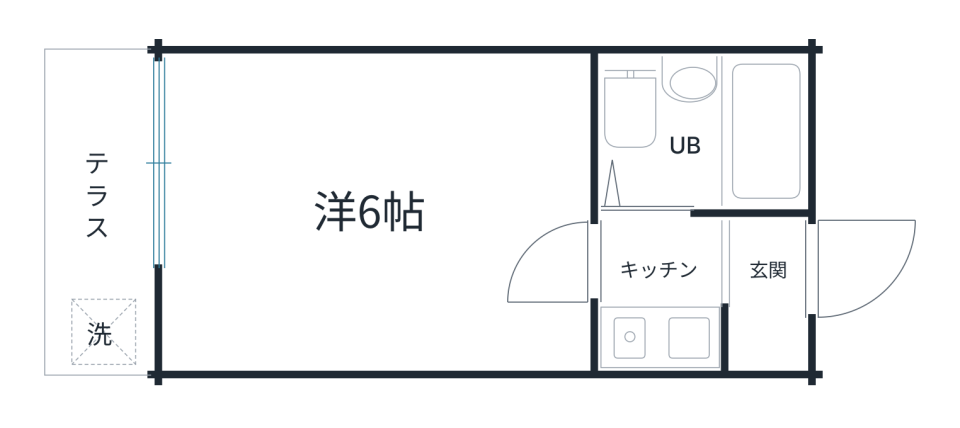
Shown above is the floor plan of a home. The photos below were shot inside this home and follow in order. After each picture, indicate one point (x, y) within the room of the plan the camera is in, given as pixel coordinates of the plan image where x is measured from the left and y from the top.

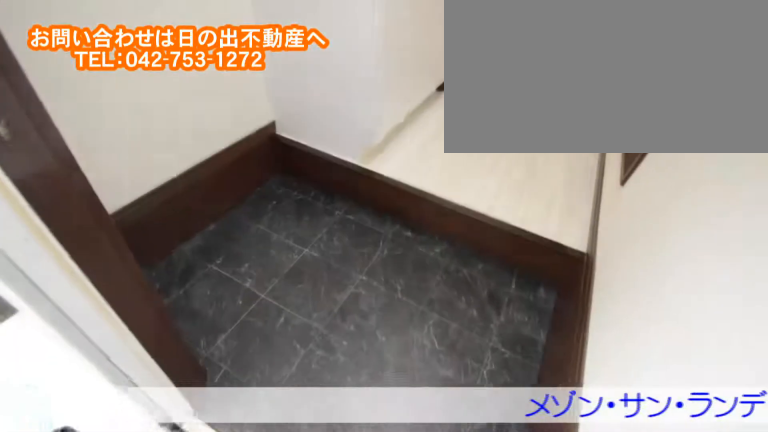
(735, 267)
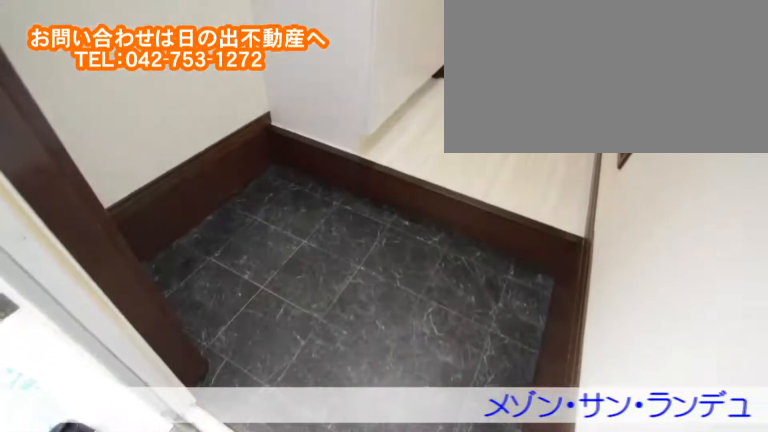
(735, 267)
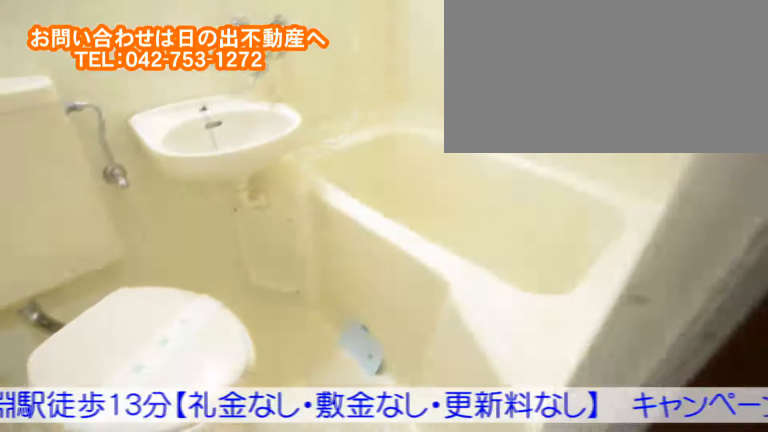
(747, 136)
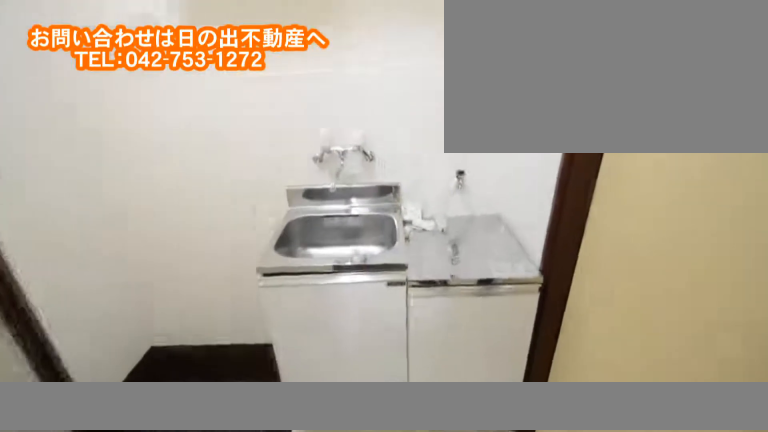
(661, 253)
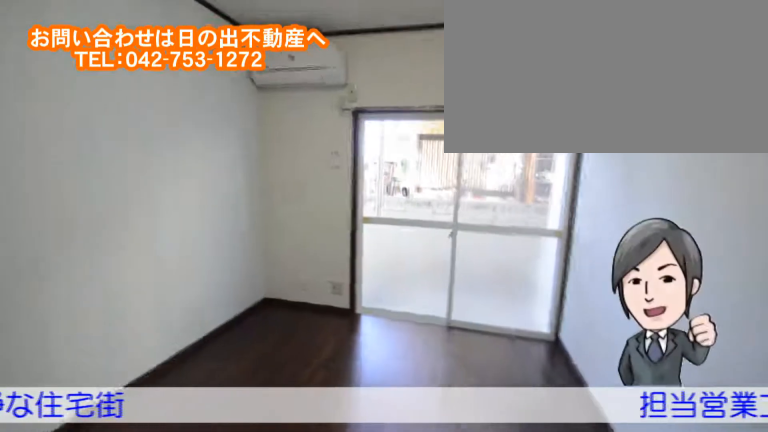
(261, 203)
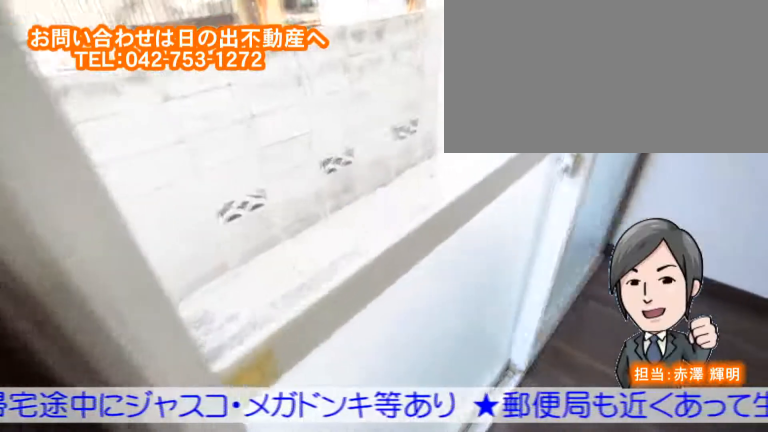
(261, 203)
